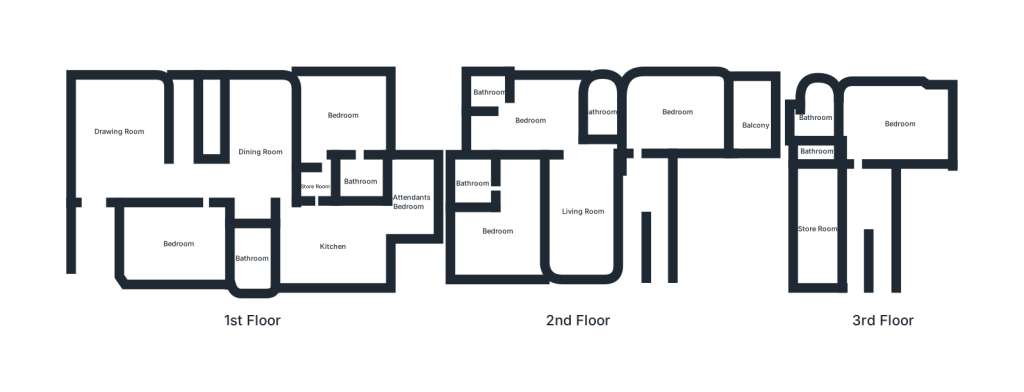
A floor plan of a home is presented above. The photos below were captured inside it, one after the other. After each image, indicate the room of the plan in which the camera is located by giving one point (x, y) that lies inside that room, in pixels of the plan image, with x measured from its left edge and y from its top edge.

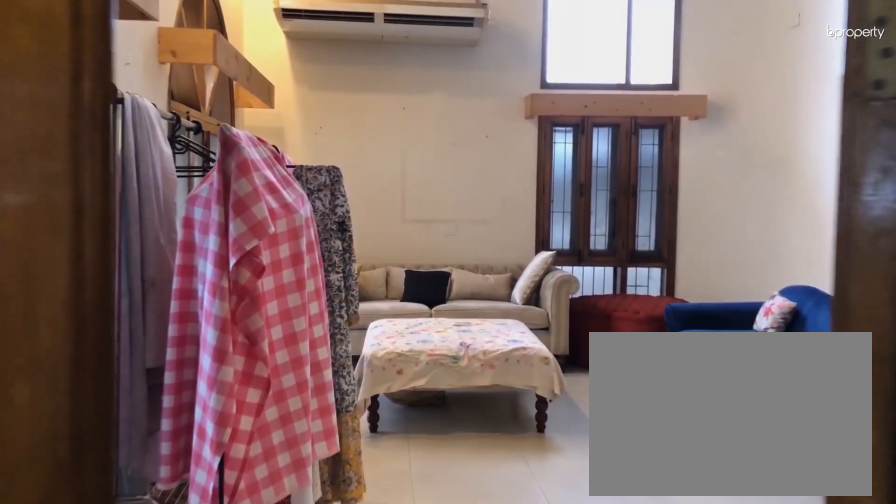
(107, 142)
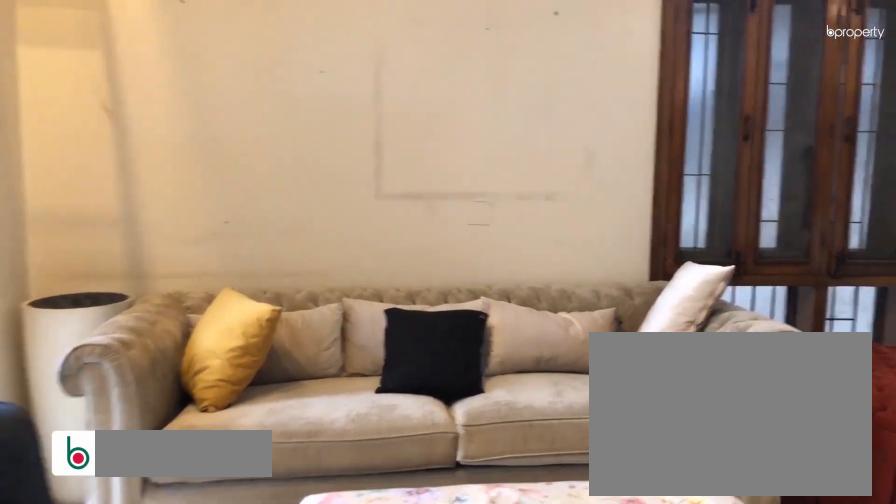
(107, 142)
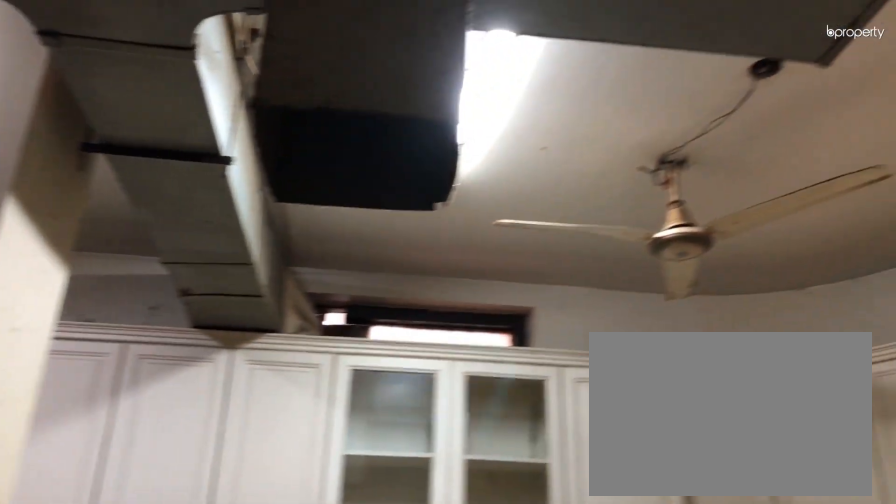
(331, 248)
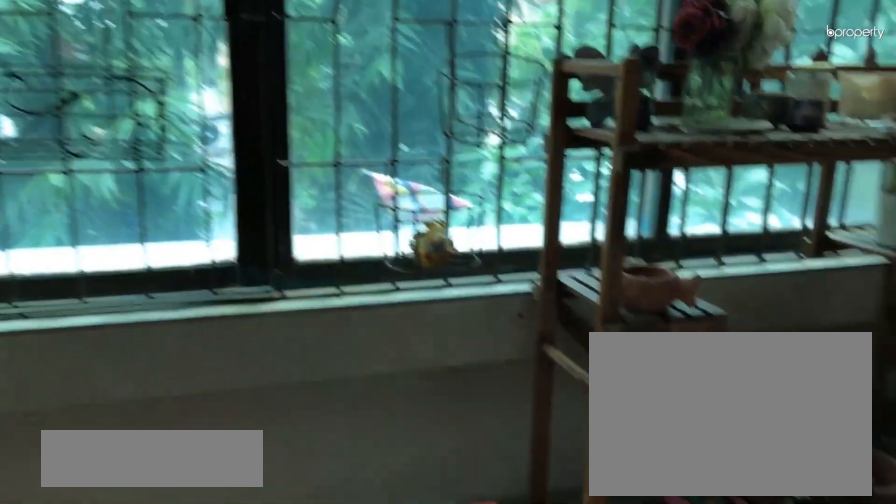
(755, 126)
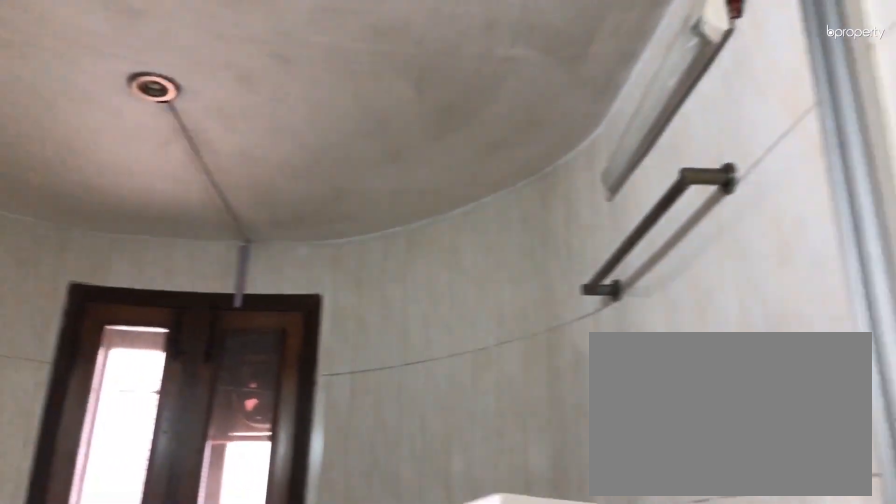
(597, 112)
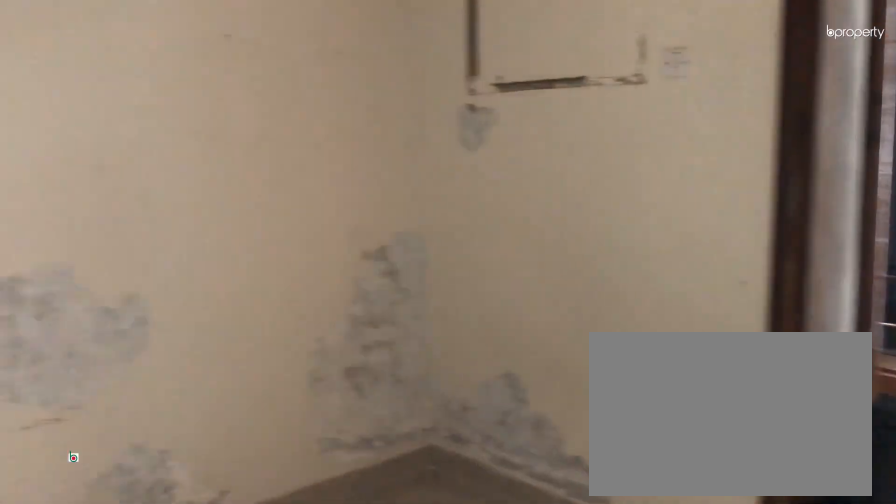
(530, 121)
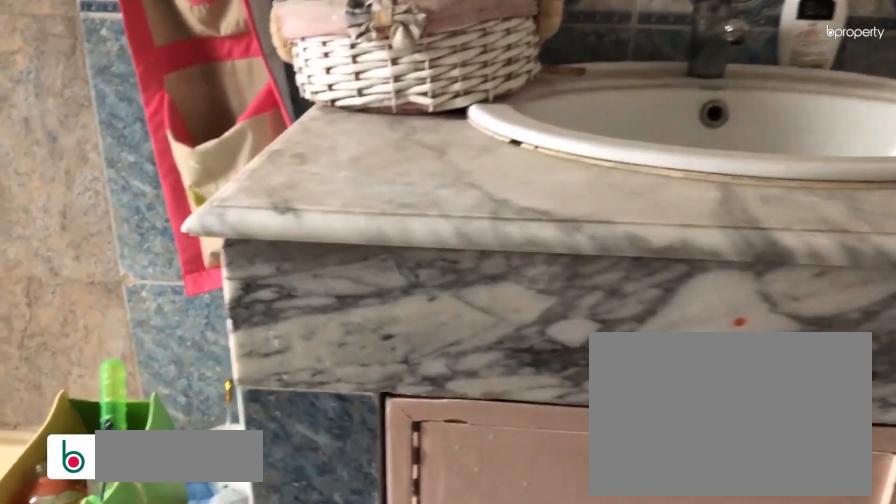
(488, 92)
